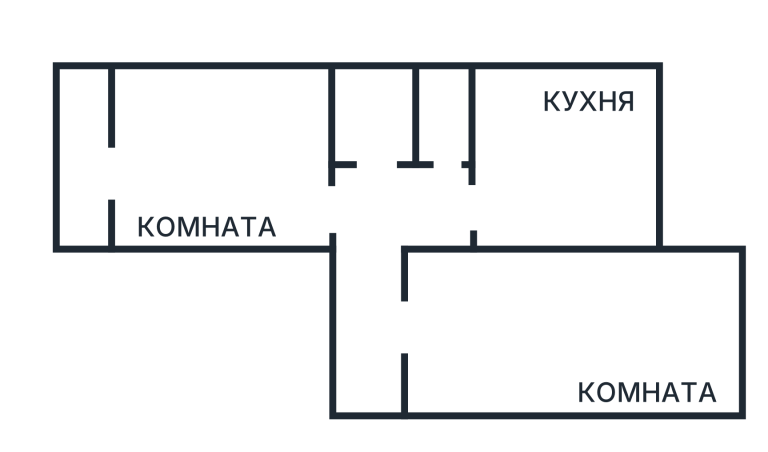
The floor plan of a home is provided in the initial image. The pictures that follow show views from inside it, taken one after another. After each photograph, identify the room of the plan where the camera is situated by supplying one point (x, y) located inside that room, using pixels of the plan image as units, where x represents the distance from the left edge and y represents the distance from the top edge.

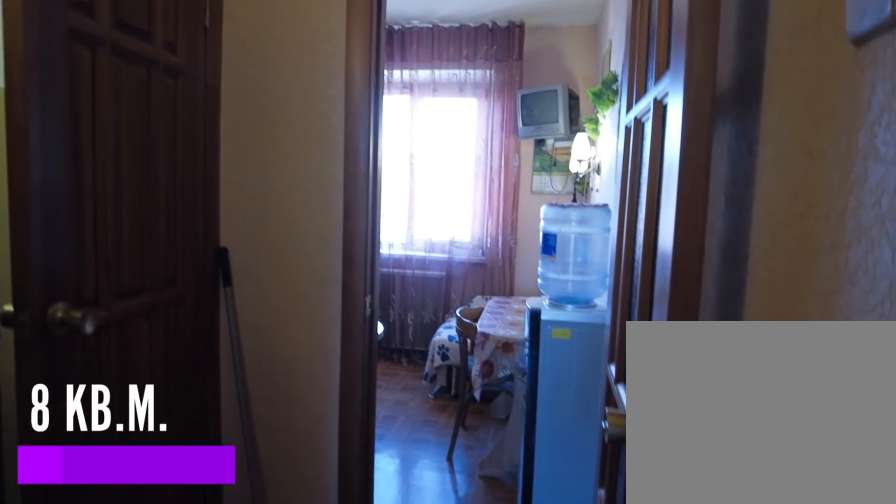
(377, 271)
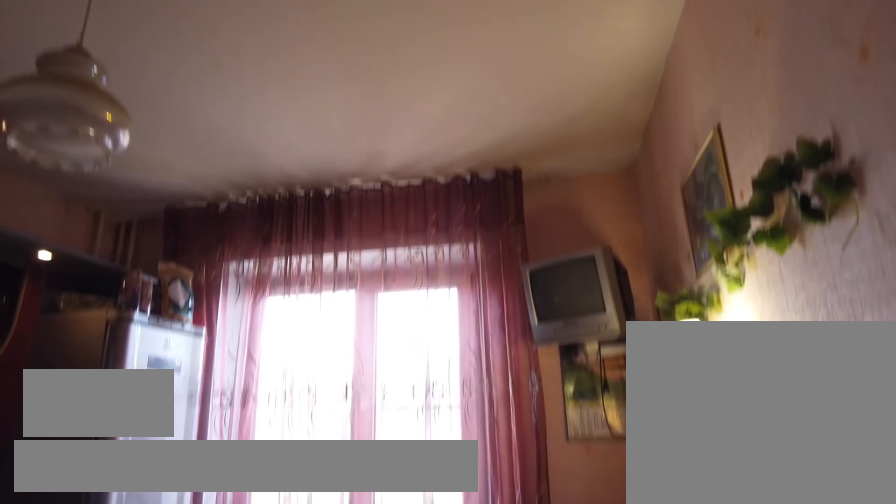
(517, 211)
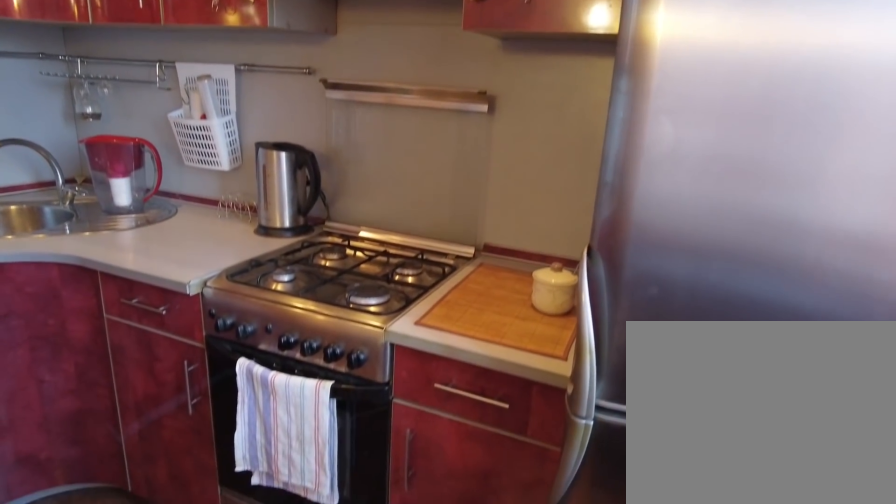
(517, 211)
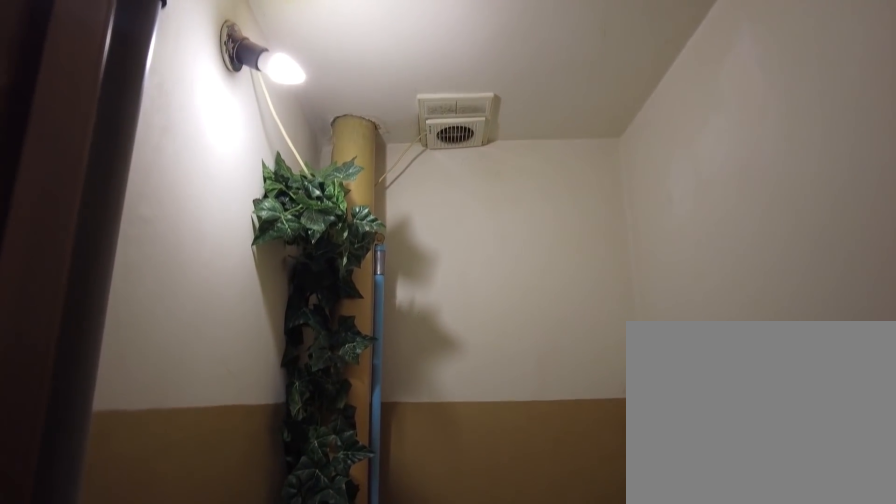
(446, 208)
